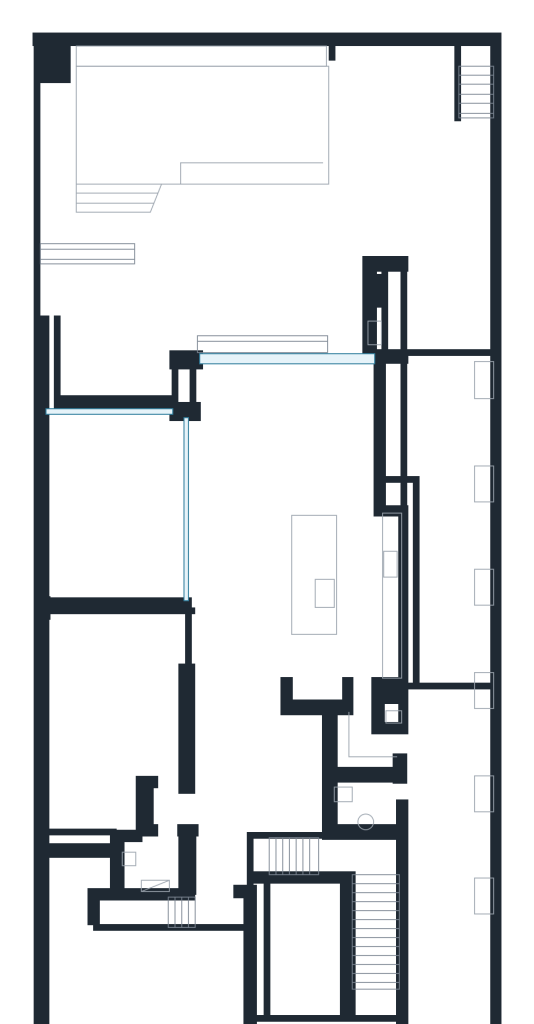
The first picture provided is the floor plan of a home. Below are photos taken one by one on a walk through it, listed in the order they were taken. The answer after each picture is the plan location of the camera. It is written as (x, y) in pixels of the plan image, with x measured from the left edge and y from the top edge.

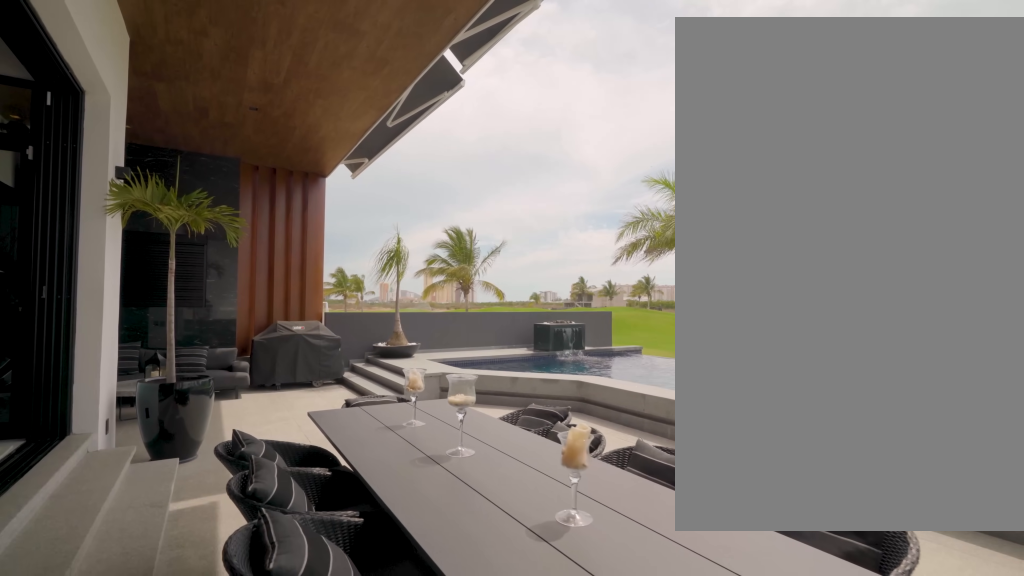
(335, 323)
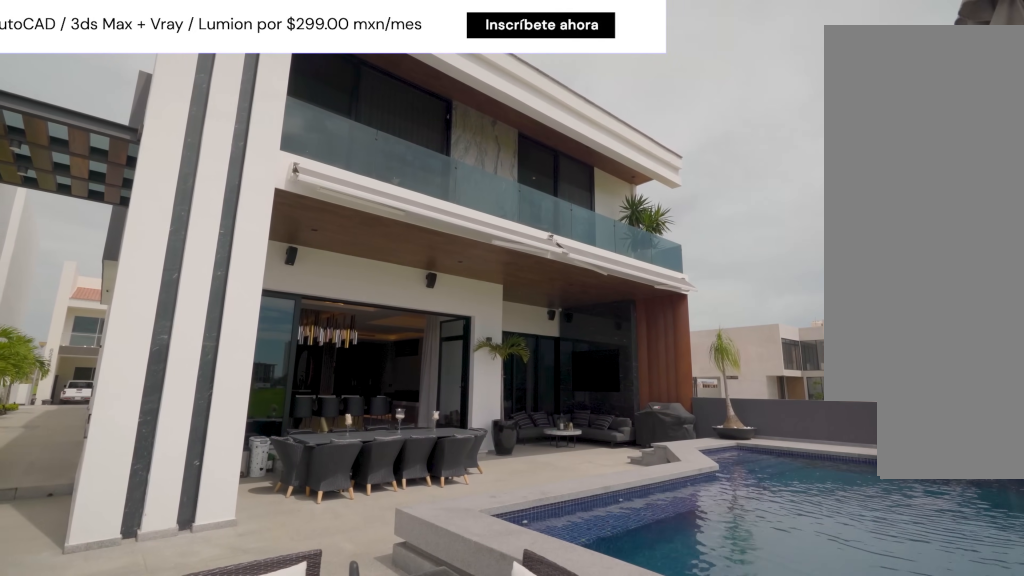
(423, 134)
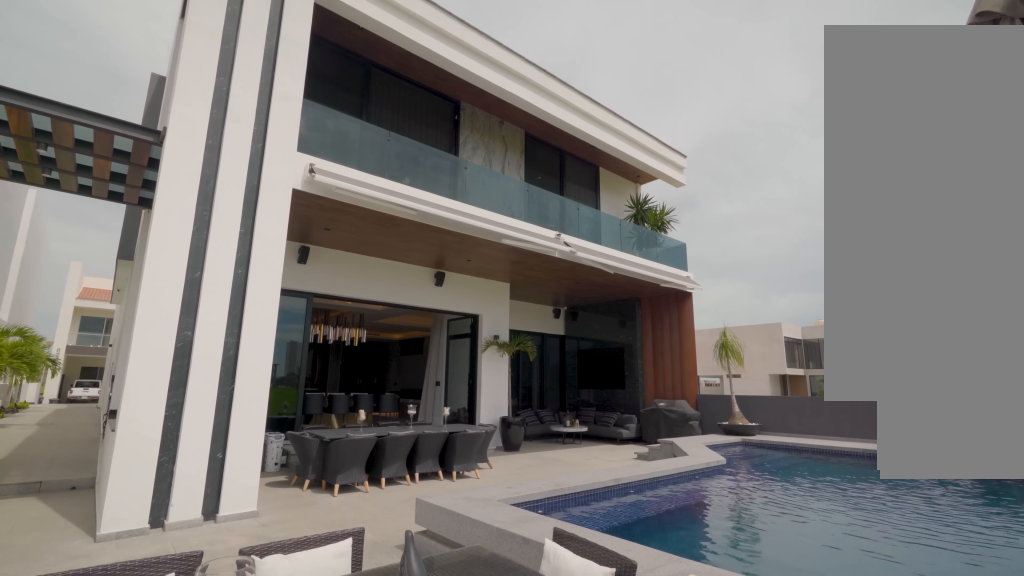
(423, 134)
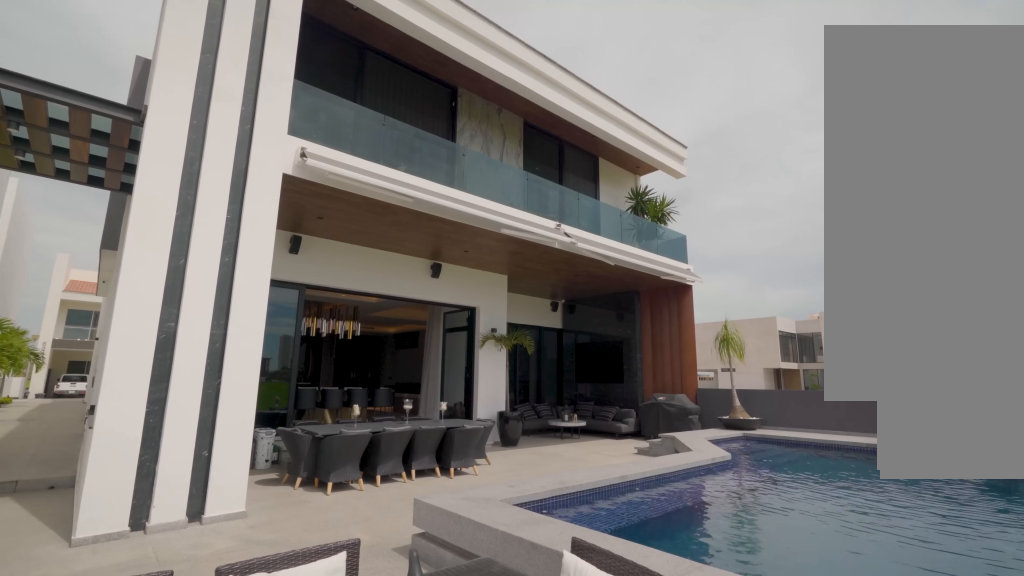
(423, 134)
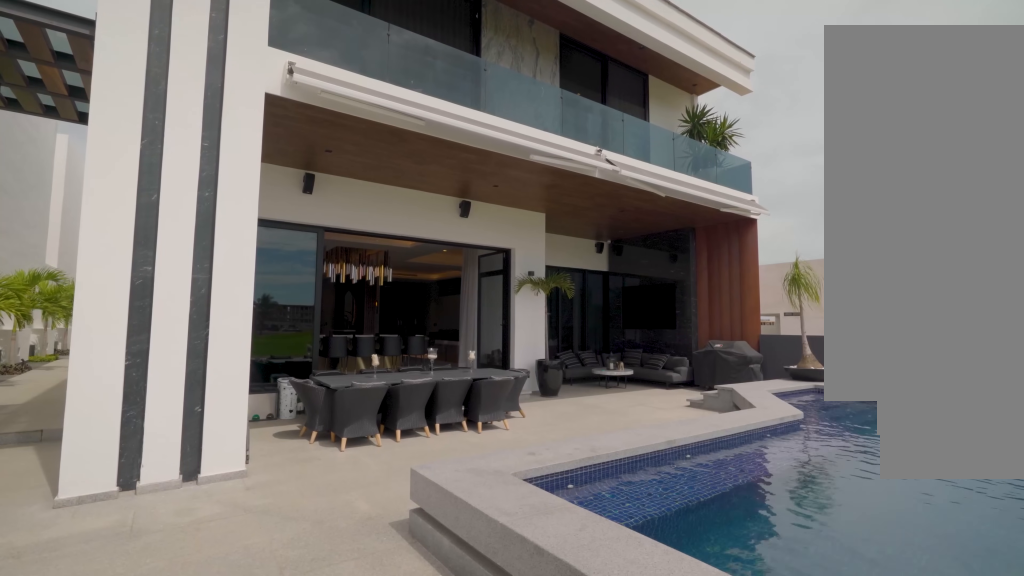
(388, 134)
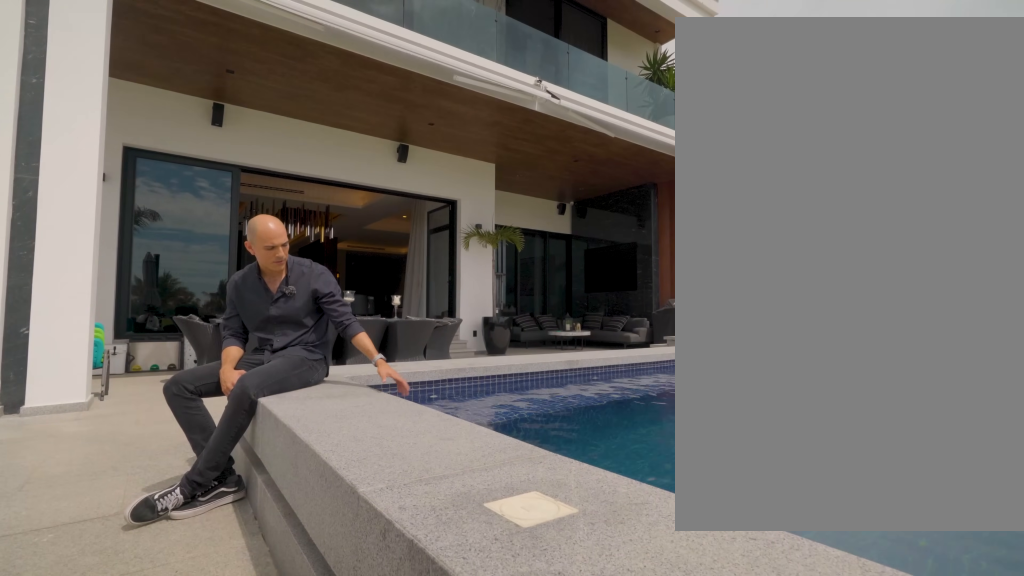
(369, 130)
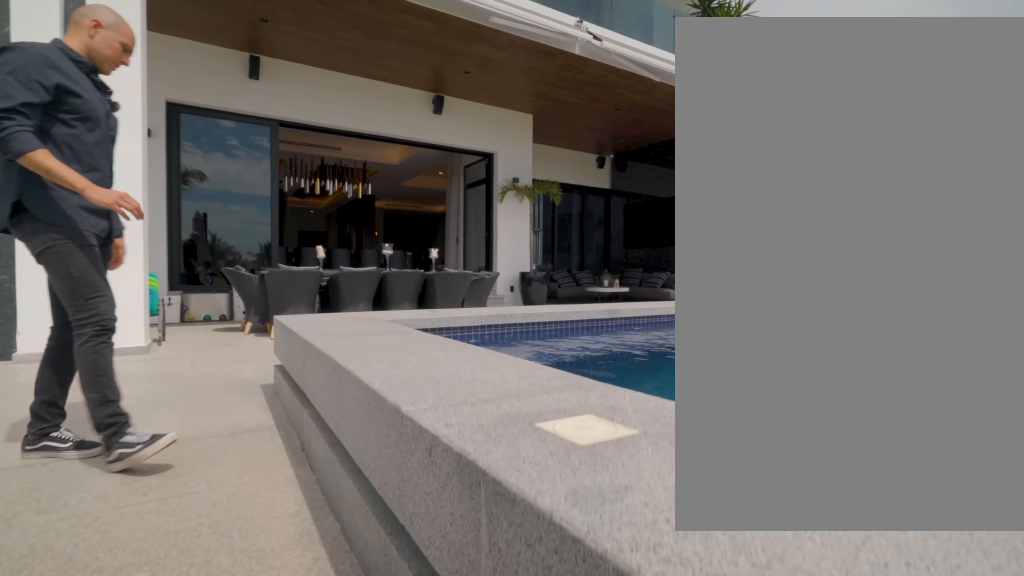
(369, 109)
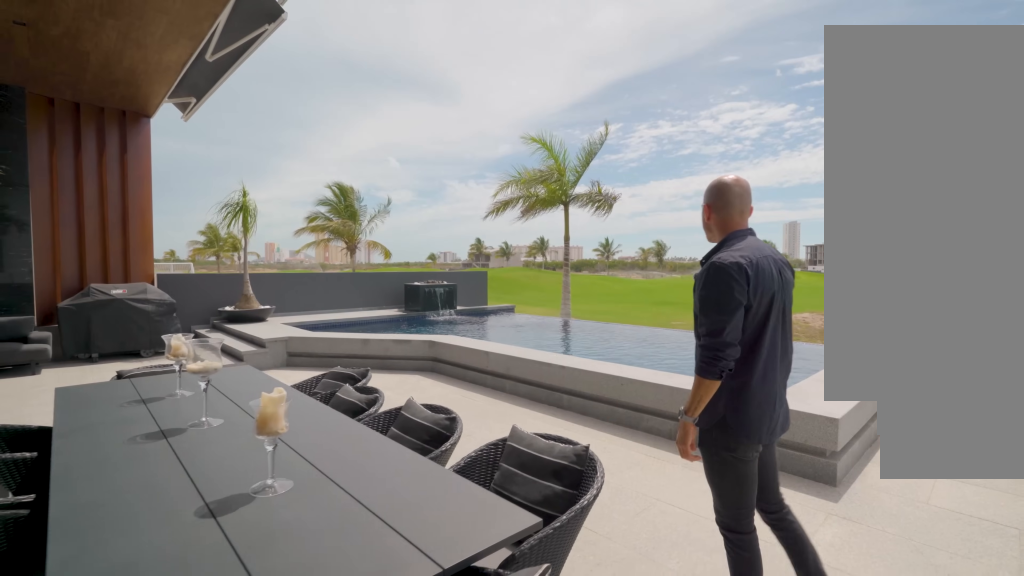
(335, 316)
